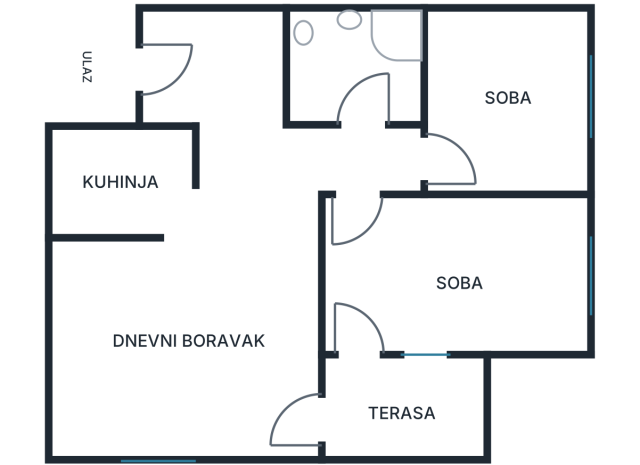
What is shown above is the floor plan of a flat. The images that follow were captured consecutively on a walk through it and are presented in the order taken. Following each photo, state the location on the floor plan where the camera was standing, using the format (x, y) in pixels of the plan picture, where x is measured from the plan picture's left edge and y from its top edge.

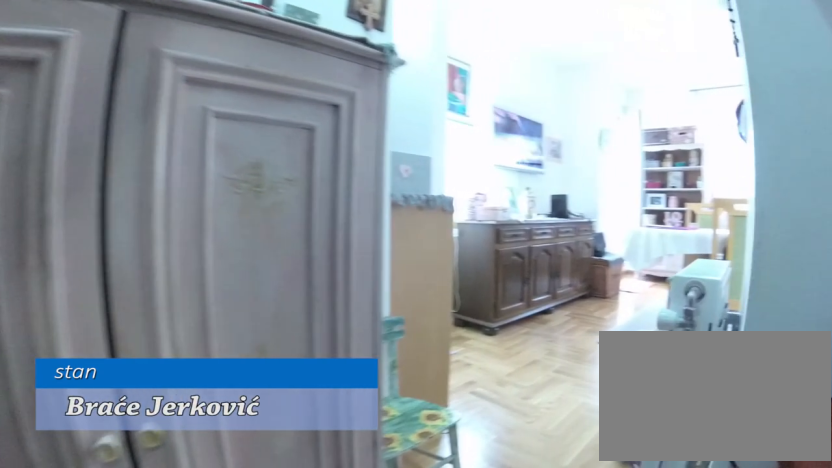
(224, 61)
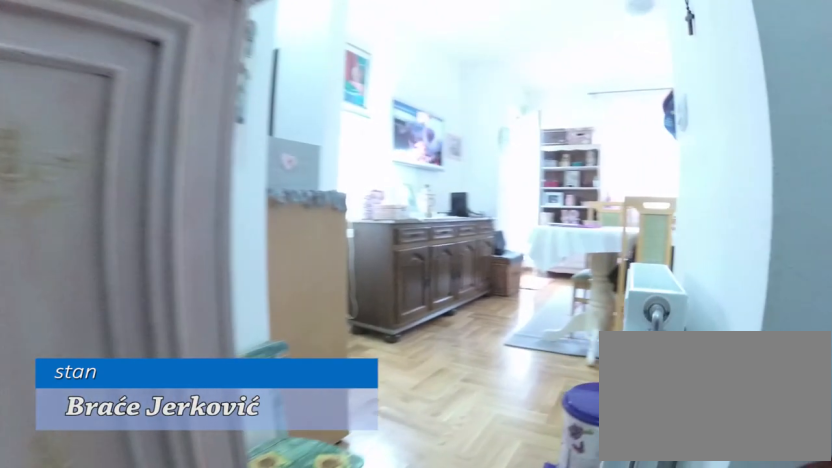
(230, 73)
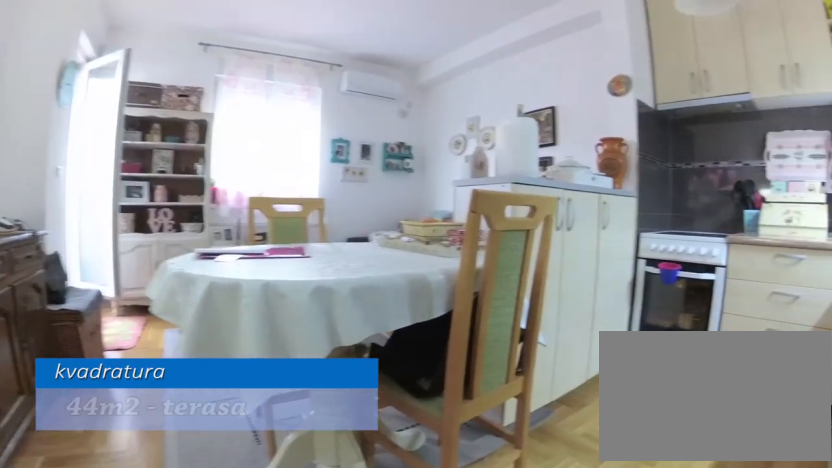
(225, 178)
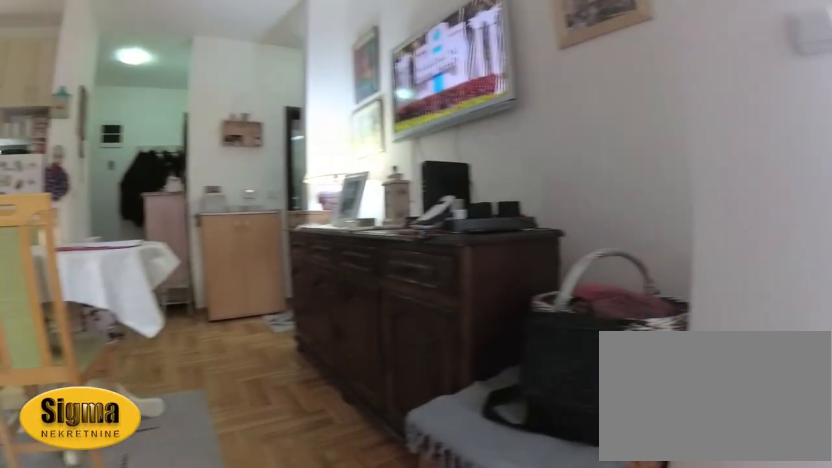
(255, 423)
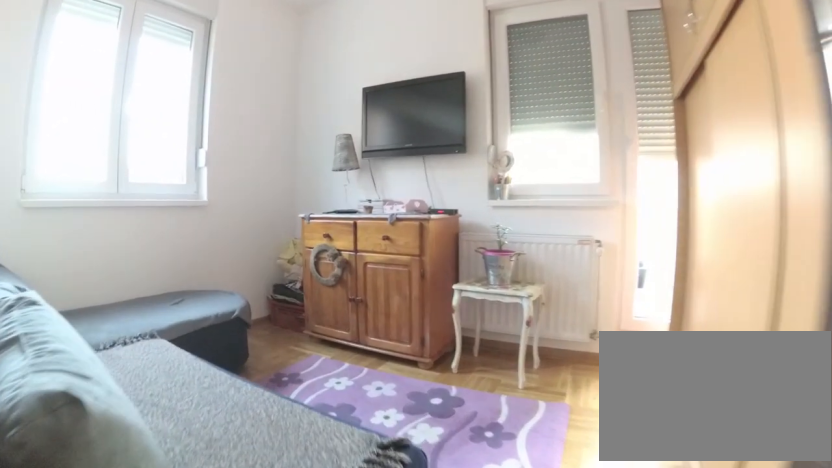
(347, 197)
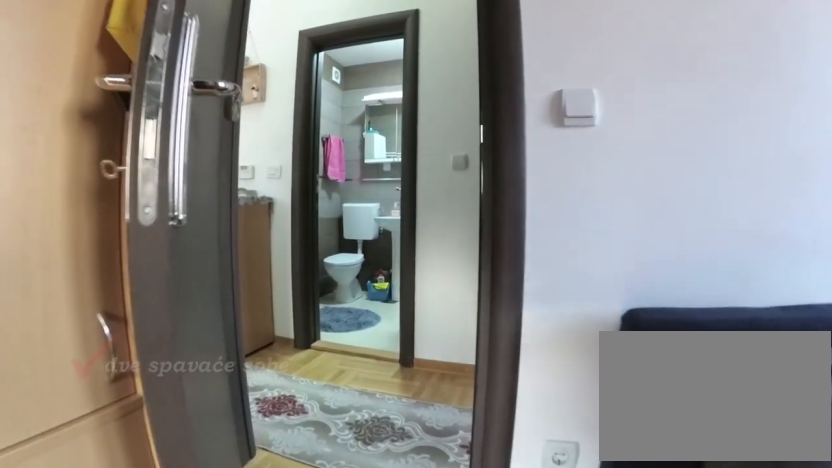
(401, 245)
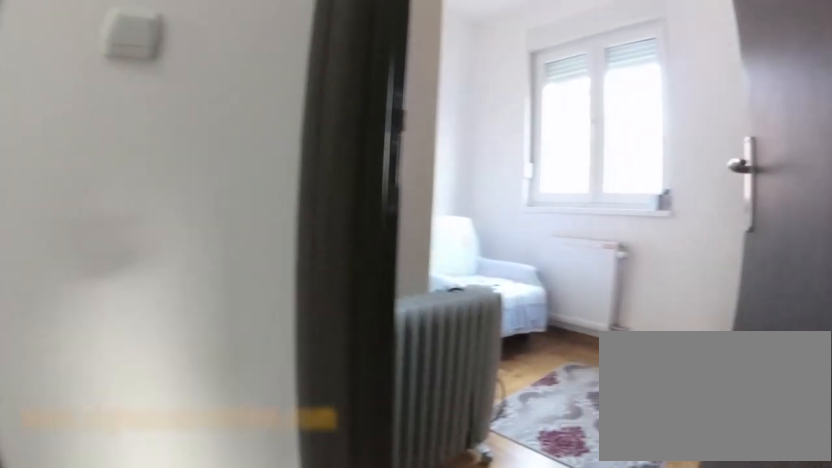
(358, 194)
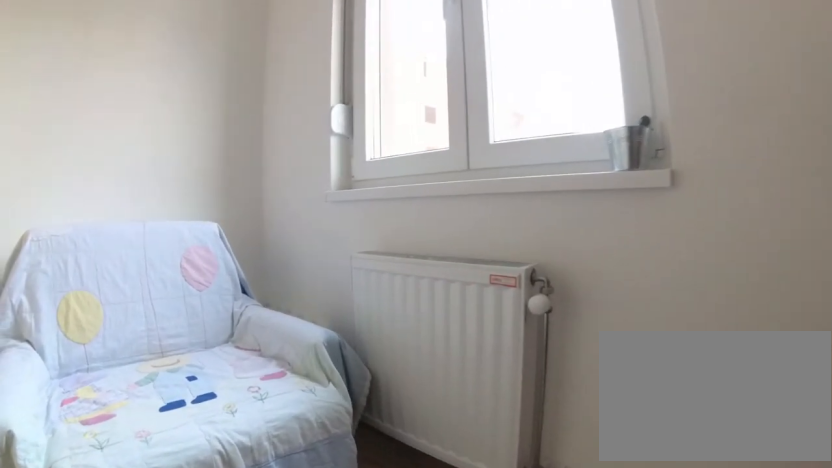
(499, 142)
